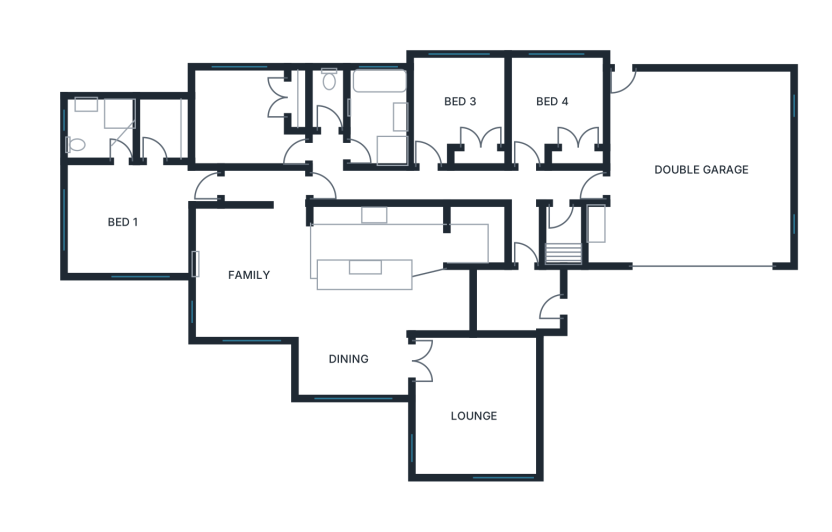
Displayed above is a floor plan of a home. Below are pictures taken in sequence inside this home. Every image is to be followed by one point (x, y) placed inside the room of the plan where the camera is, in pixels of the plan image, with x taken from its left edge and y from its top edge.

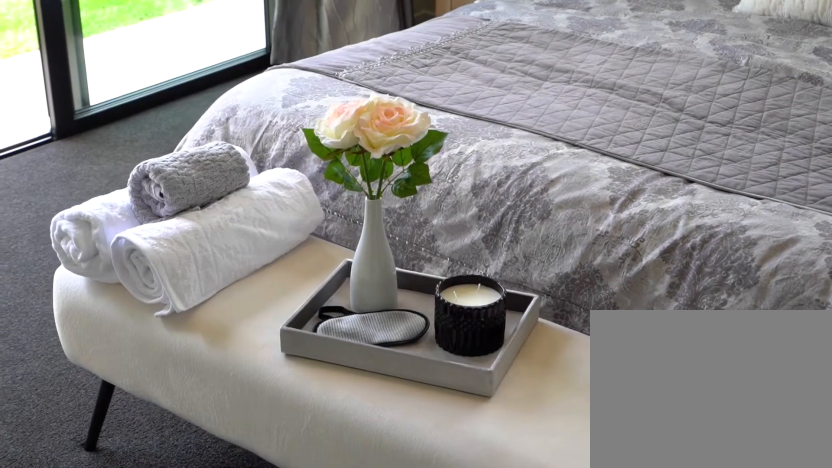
(134, 217)
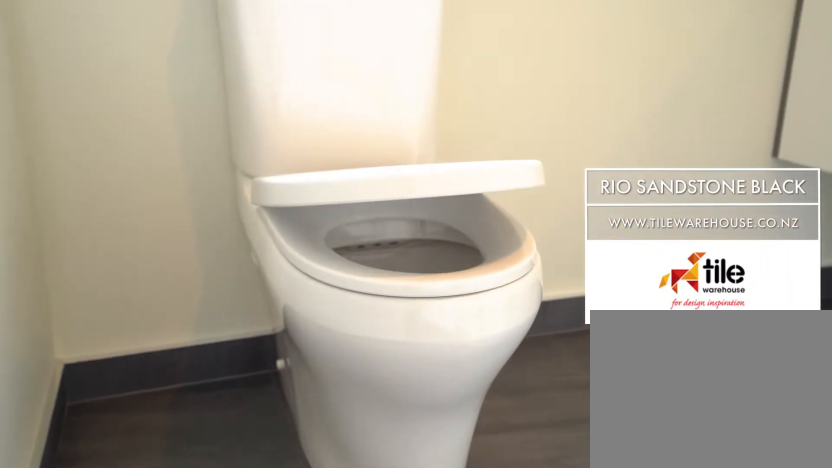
(102, 128)
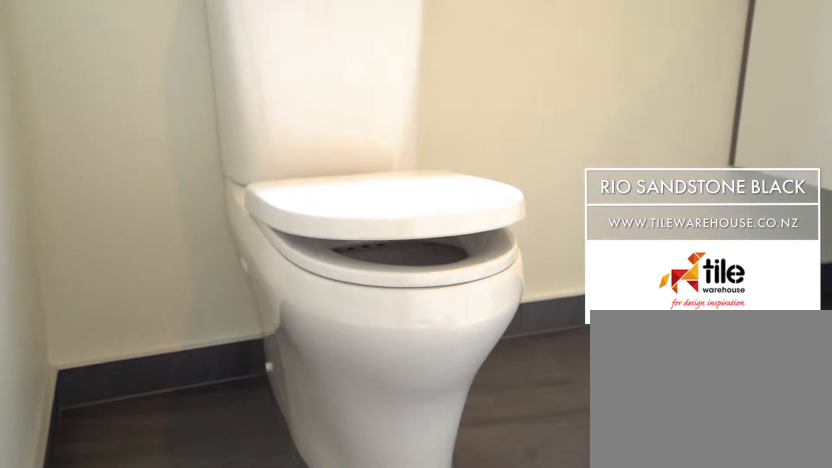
(102, 128)
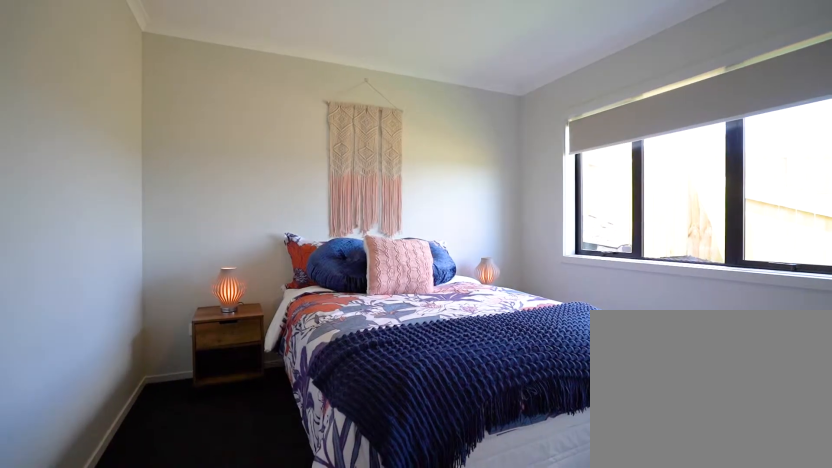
(251, 116)
